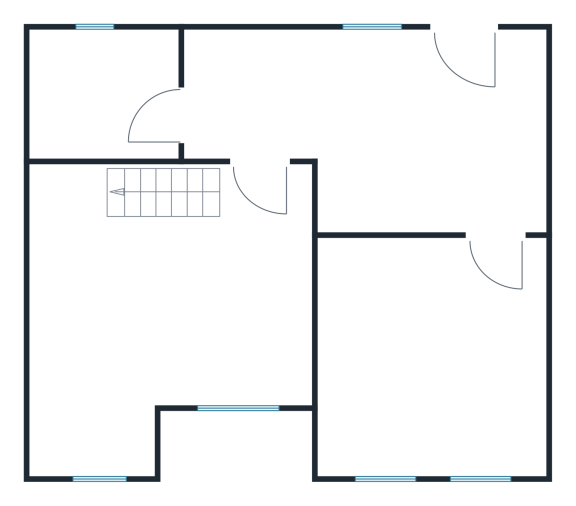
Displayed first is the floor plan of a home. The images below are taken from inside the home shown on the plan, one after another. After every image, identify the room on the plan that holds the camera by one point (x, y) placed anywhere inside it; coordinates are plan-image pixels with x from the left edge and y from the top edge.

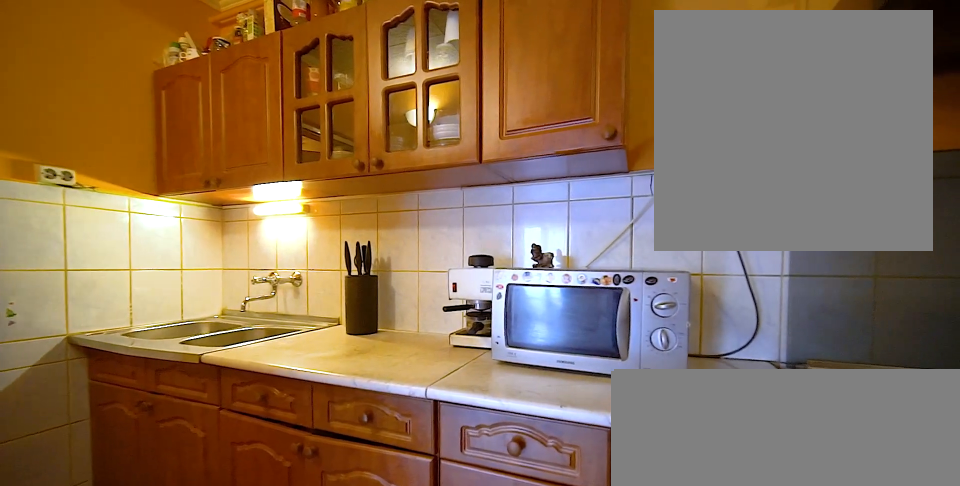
(392, 130)
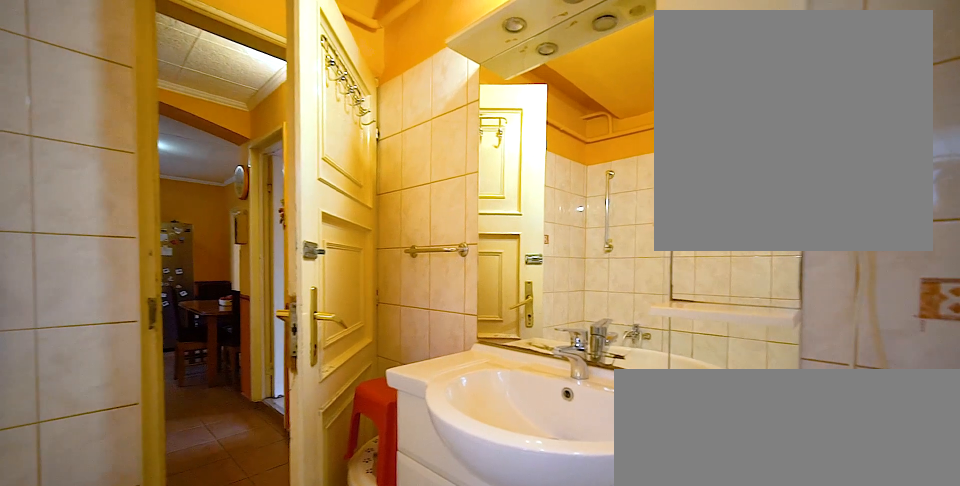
(104, 98)
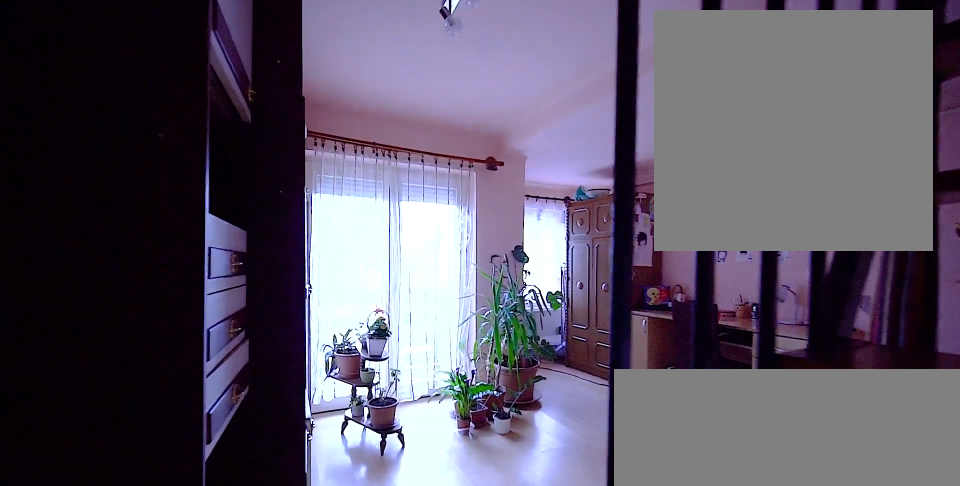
(150, 301)
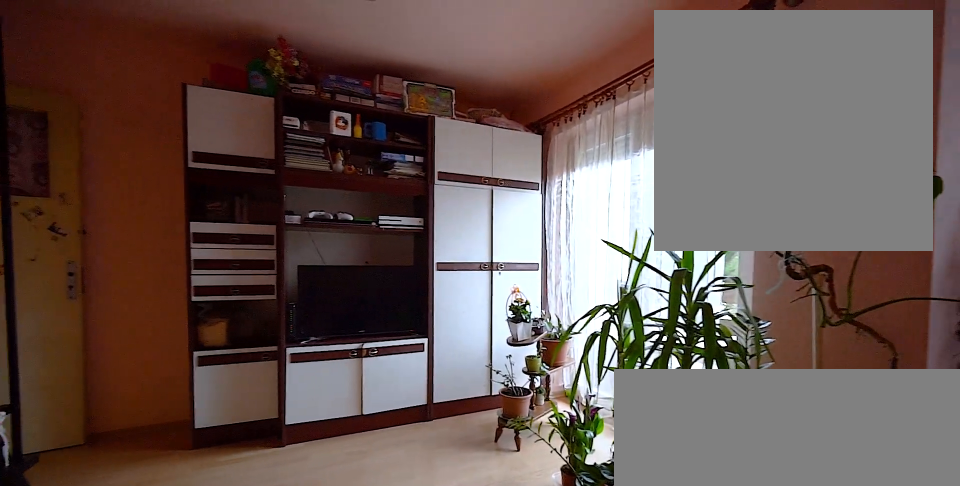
(151, 301)
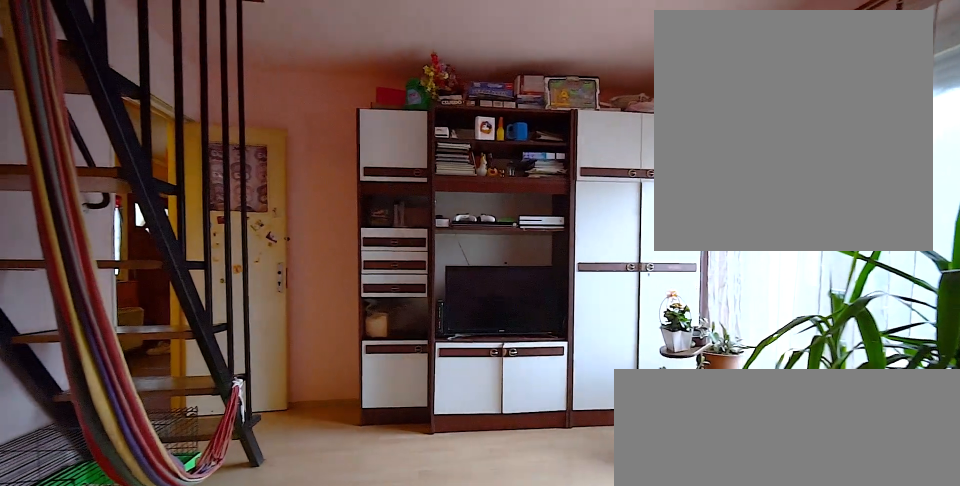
(150, 301)
